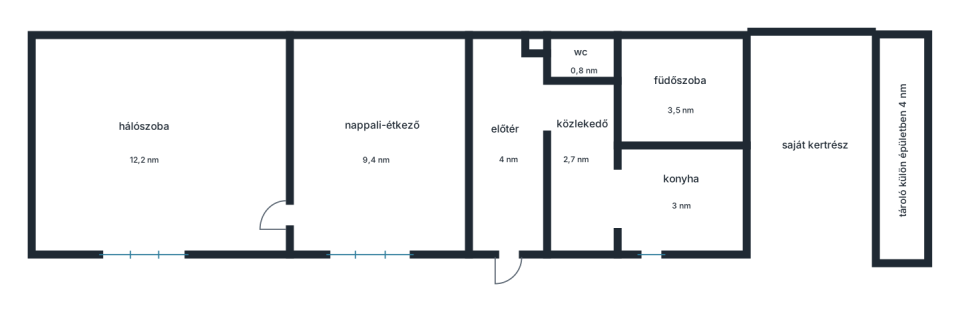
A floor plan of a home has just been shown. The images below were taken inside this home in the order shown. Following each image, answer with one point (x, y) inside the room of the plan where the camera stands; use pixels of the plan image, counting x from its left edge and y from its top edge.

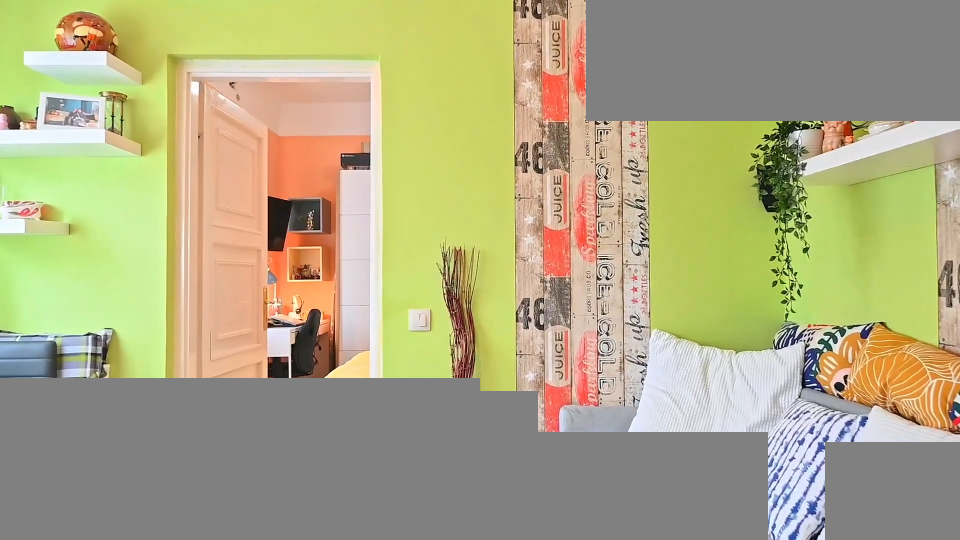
(380, 153)
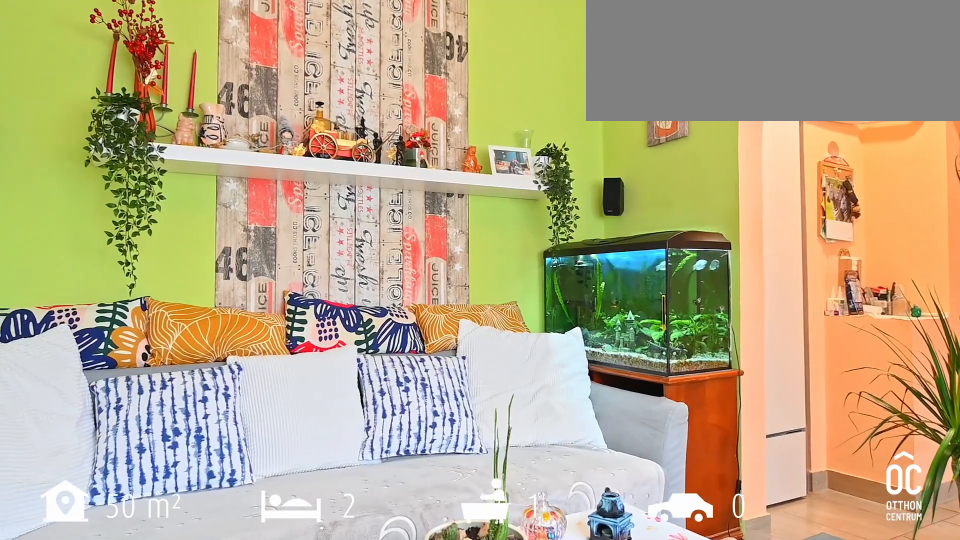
(380, 153)
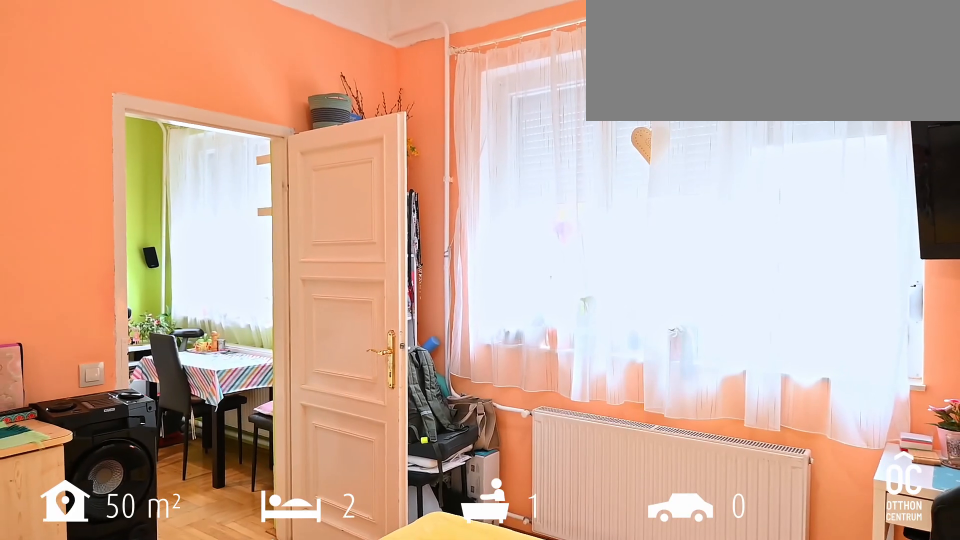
(157, 149)
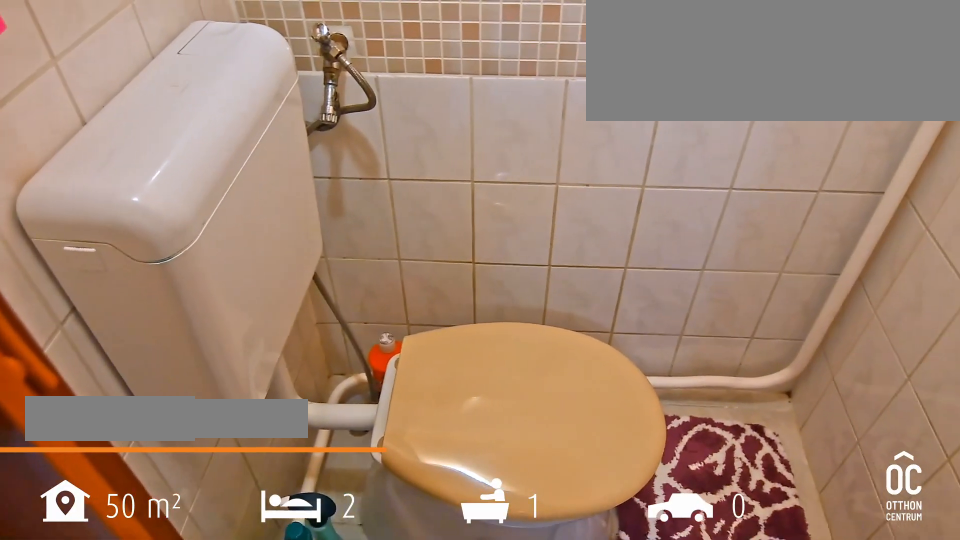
(580, 58)
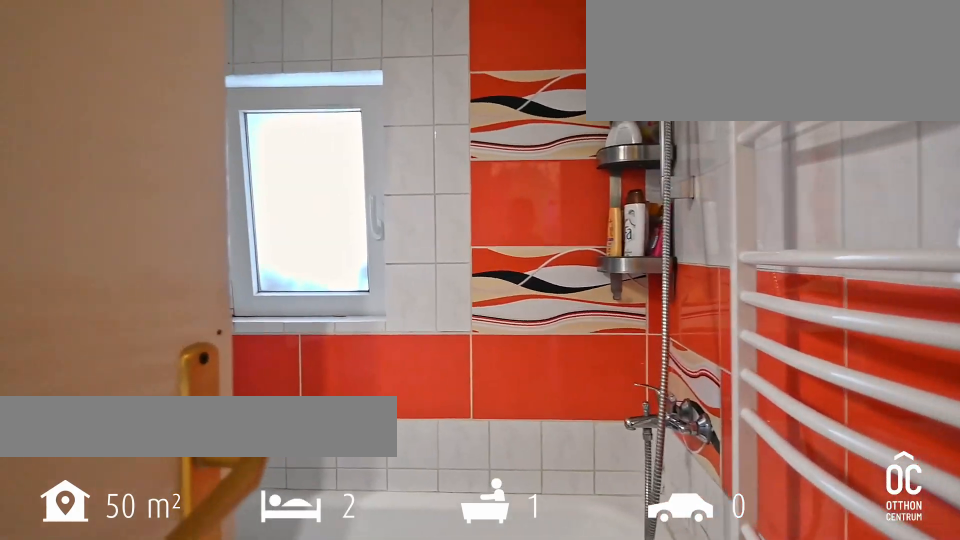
(680, 91)
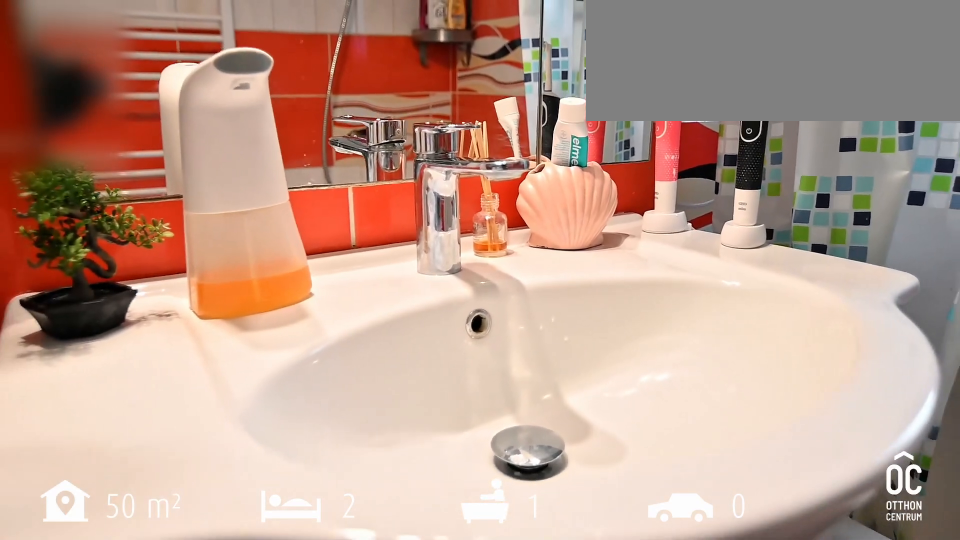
(681, 91)
